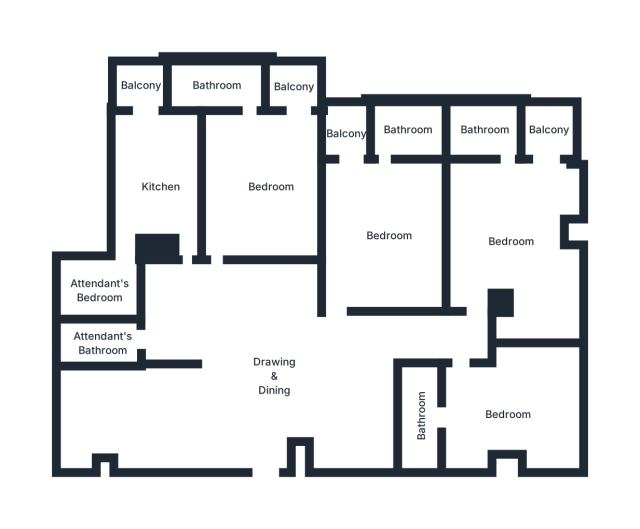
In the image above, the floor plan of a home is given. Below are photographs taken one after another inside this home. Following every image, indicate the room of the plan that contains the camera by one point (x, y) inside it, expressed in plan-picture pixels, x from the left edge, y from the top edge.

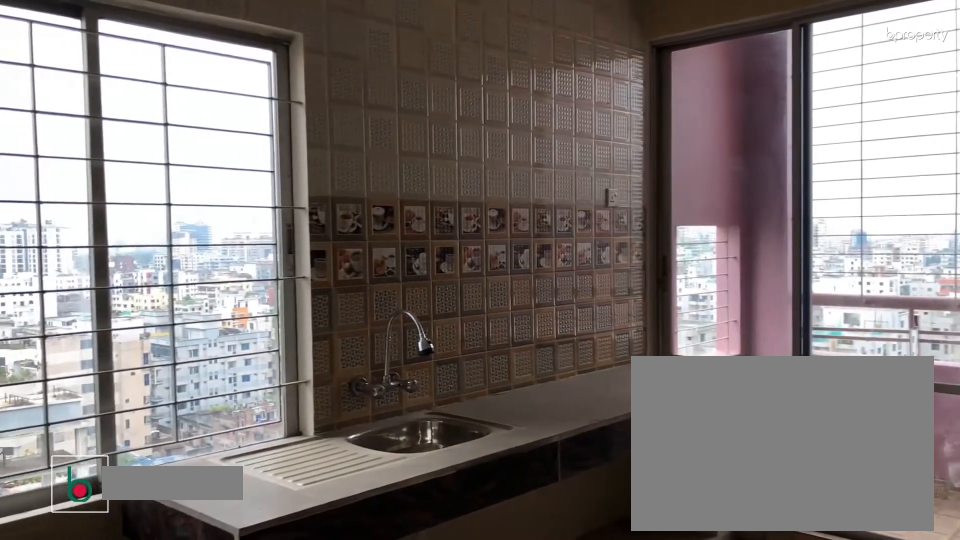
(159, 189)
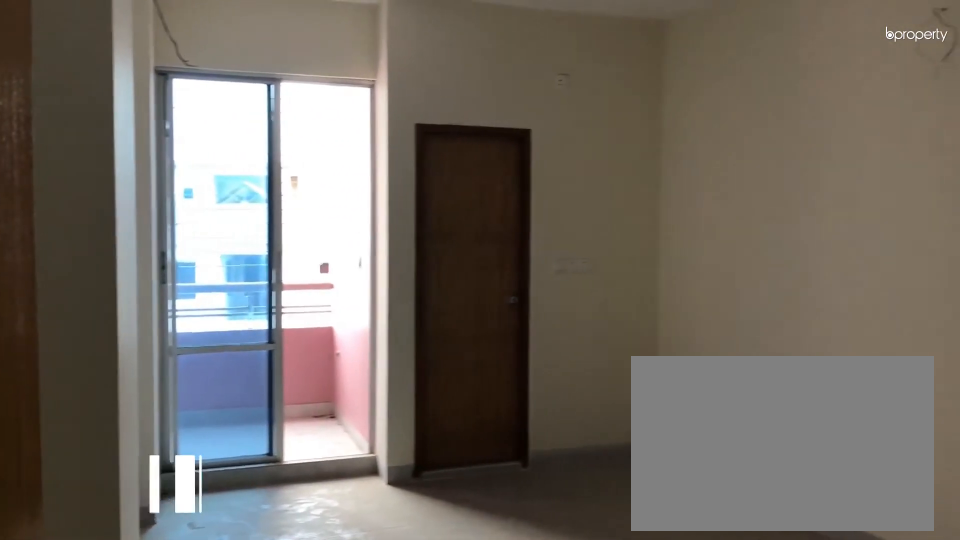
(389, 237)
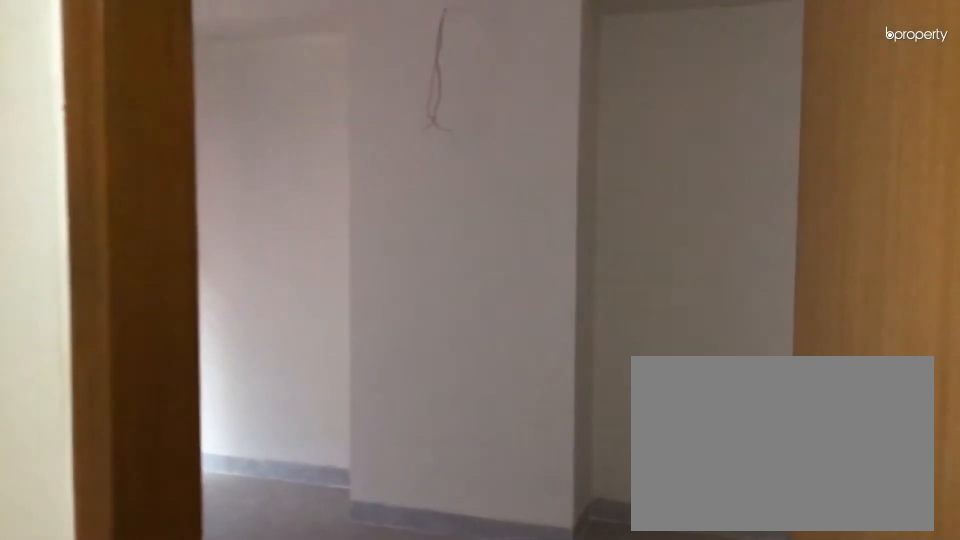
(506, 416)
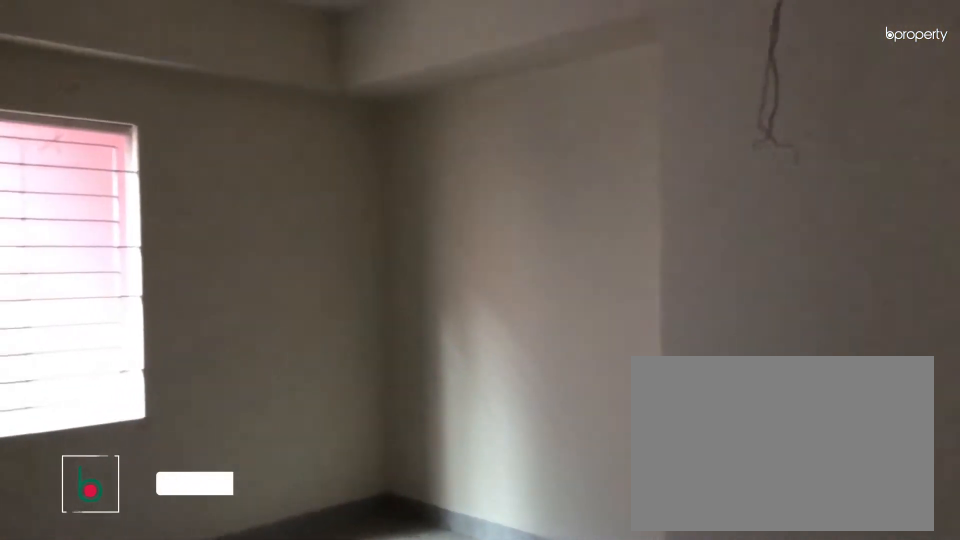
(506, 416)
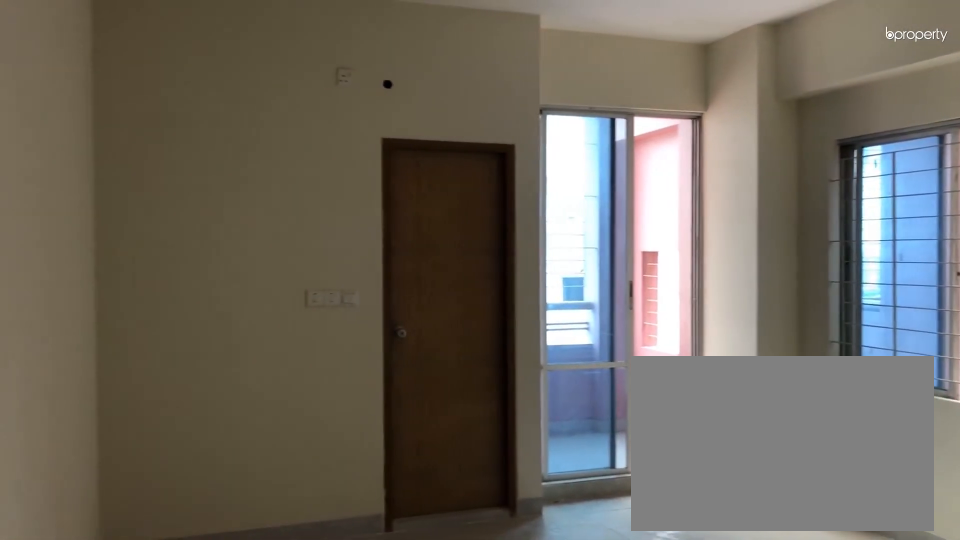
(512, 241)
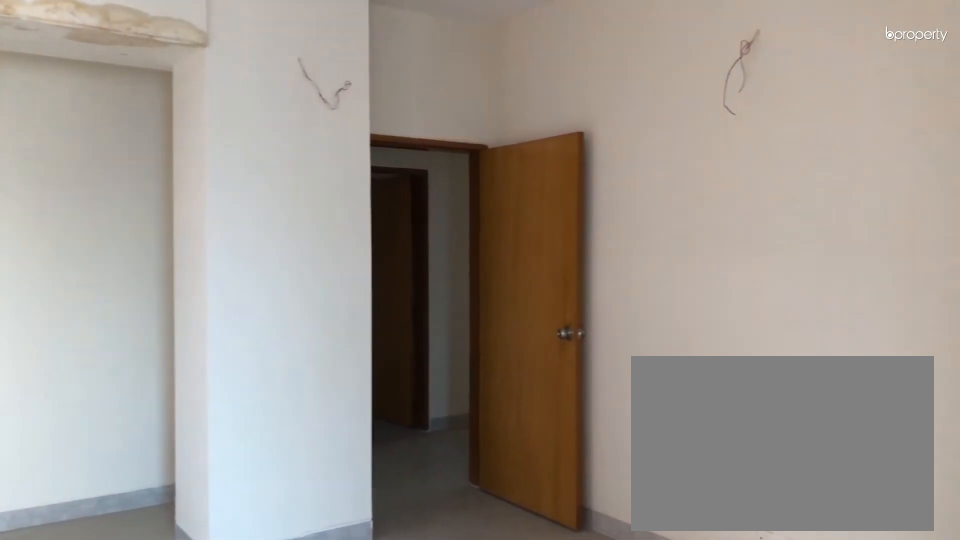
(512, 240)
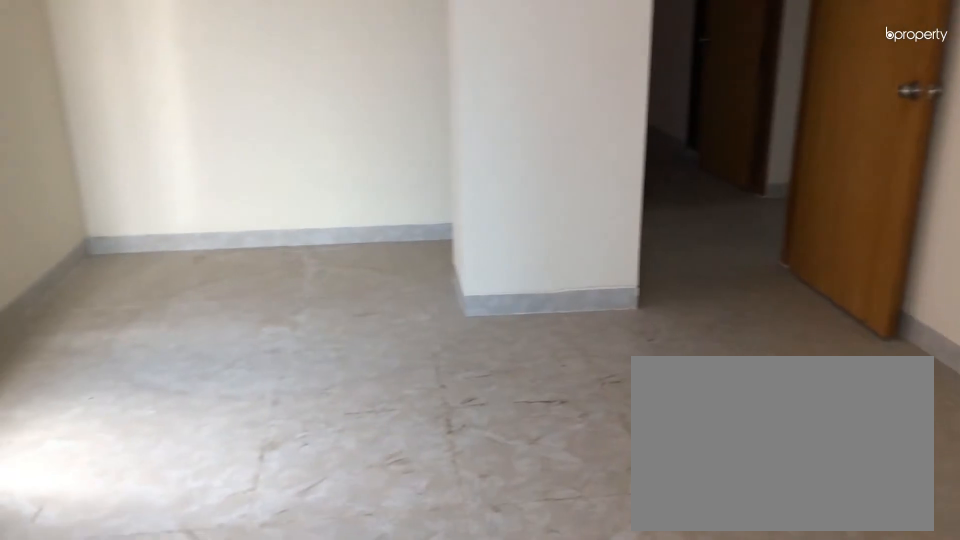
(512, 240)
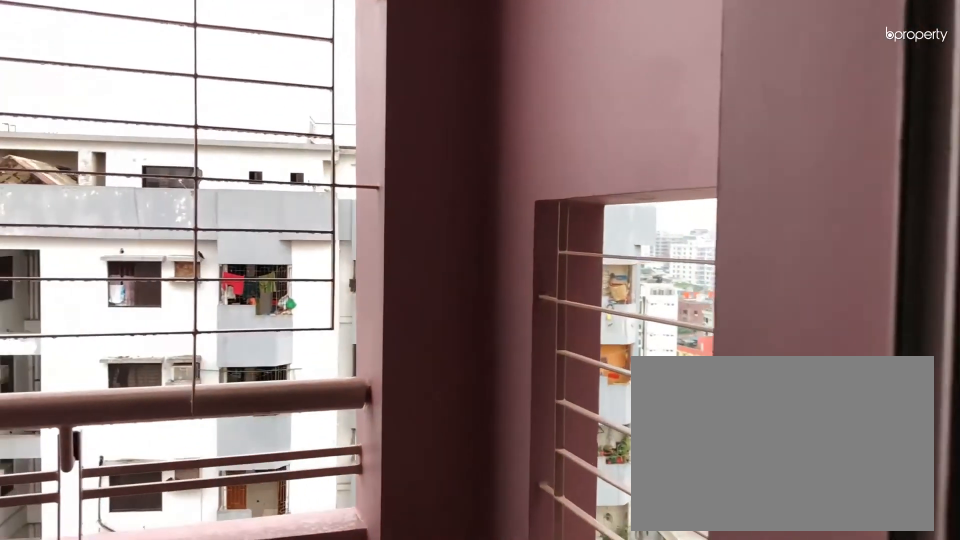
(549, 131)
